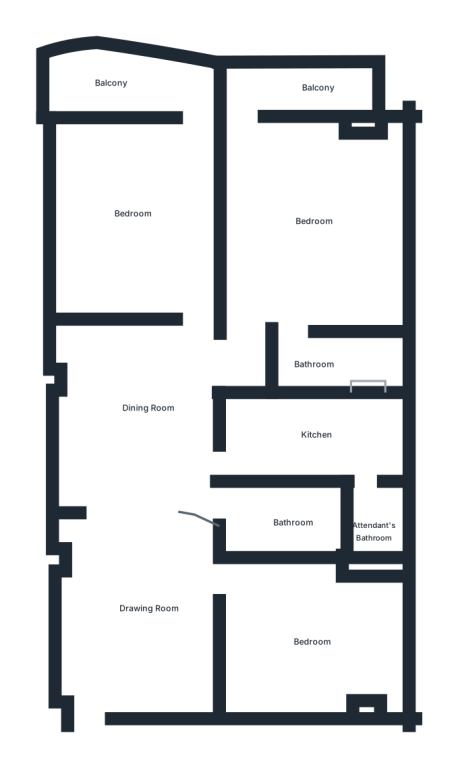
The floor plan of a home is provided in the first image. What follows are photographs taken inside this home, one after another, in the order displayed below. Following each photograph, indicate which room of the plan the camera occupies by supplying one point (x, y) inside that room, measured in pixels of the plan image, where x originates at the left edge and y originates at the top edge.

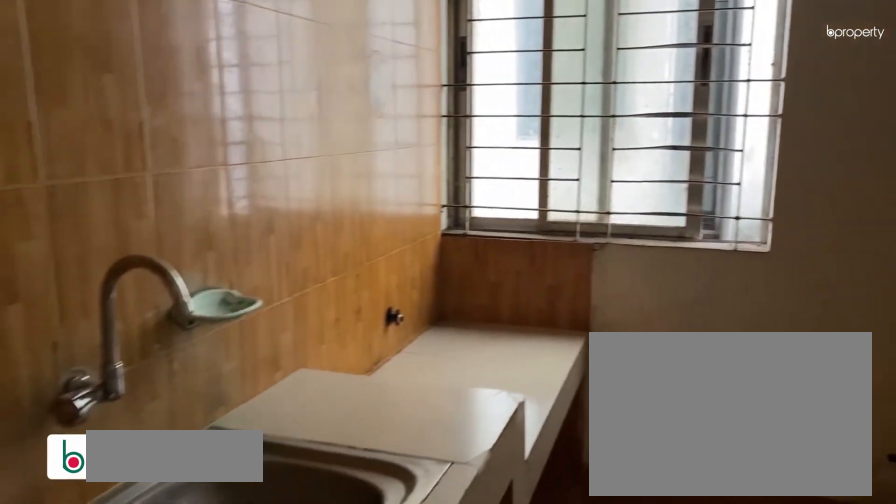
(314, 428)
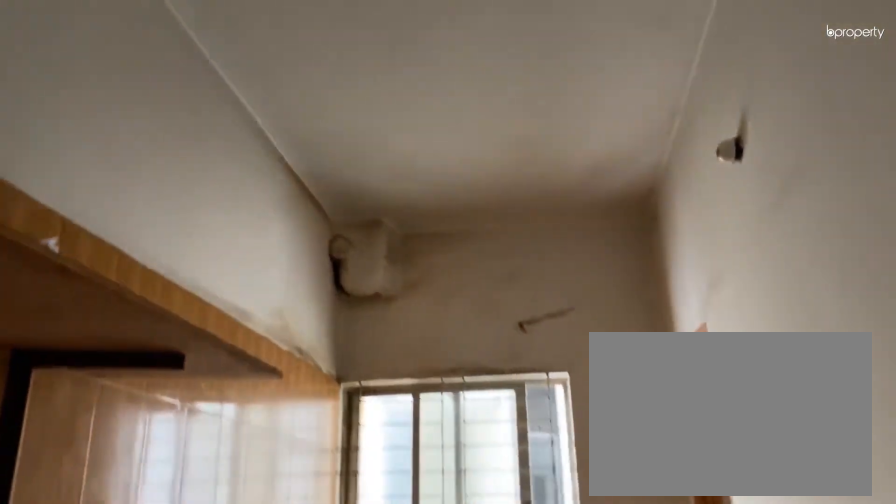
(314, 427)
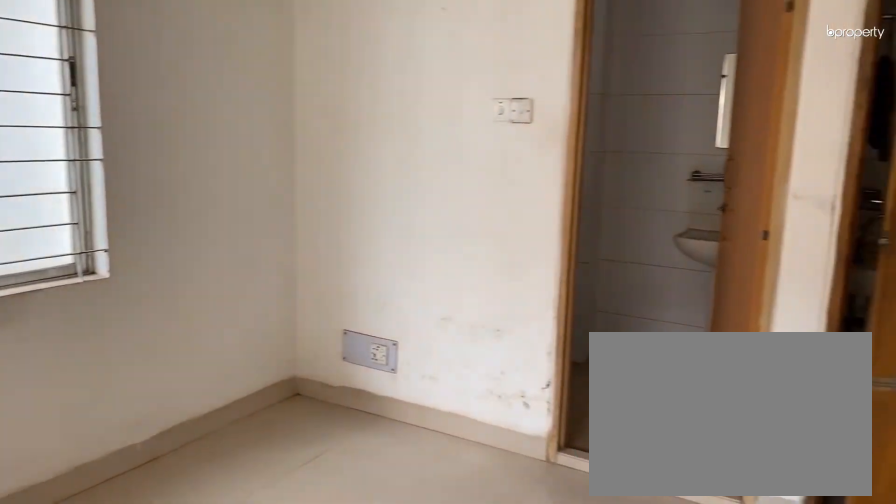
(303, 228)
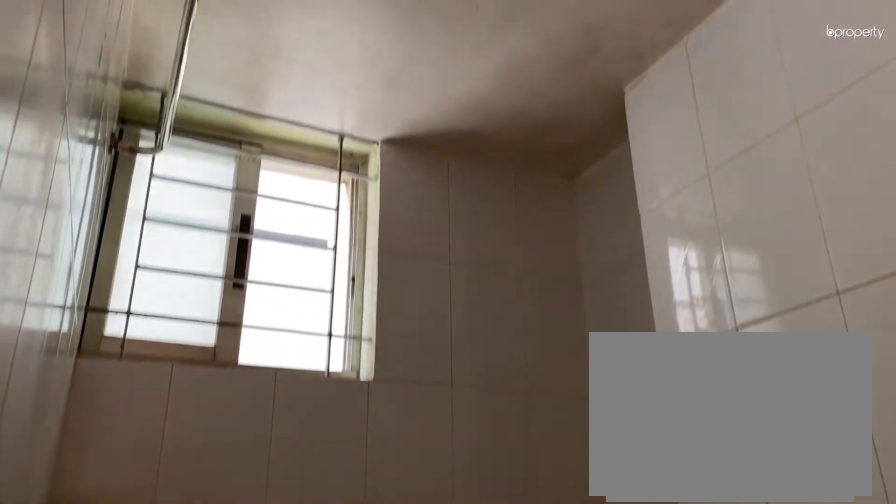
(330, 365)
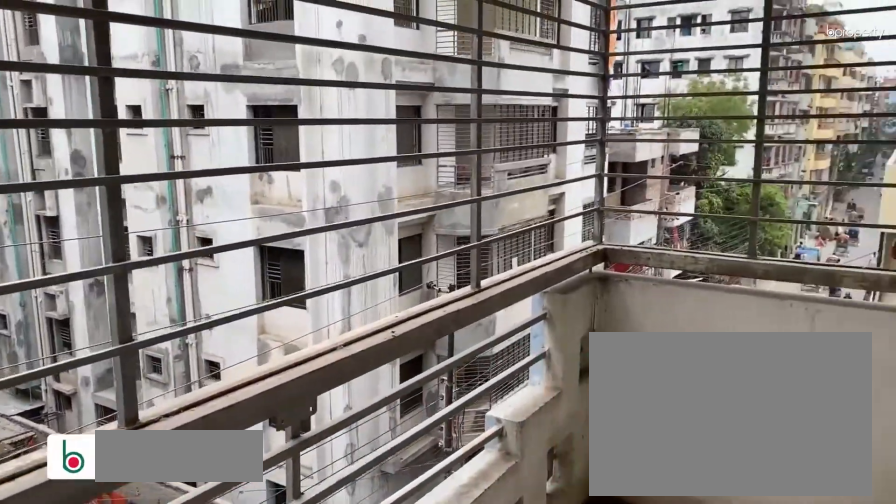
(314, 93)
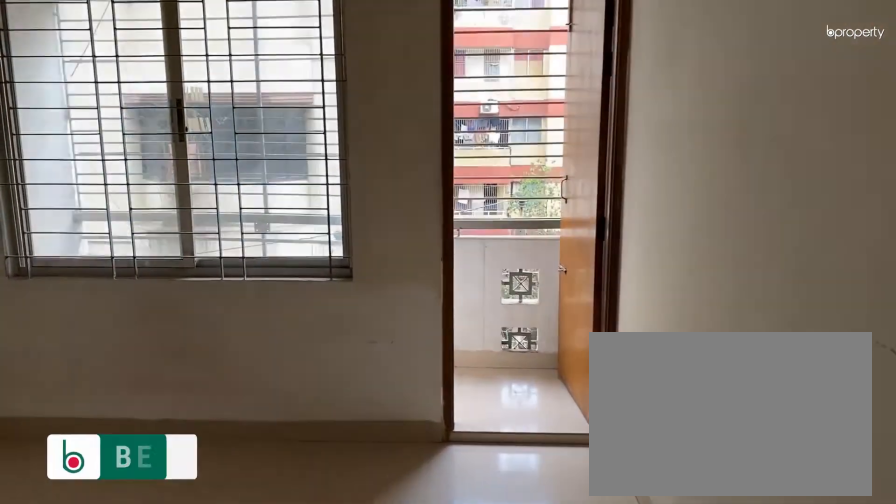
(135, 205)
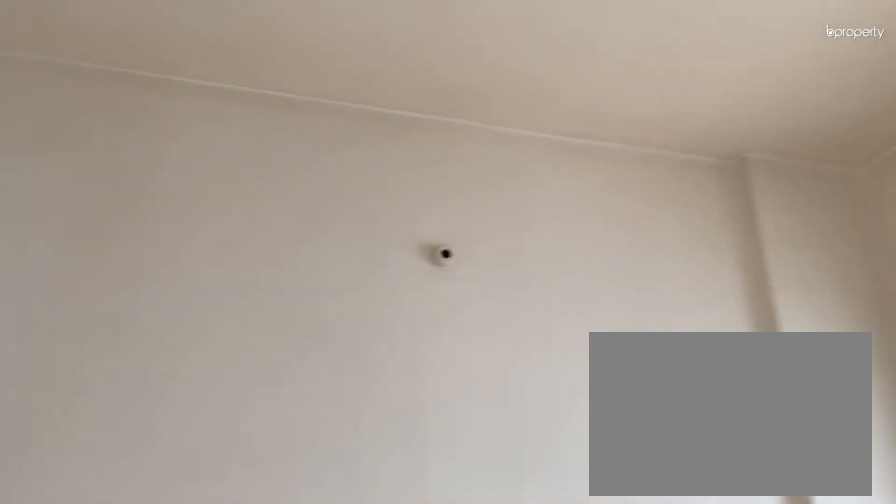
(136, 203)
